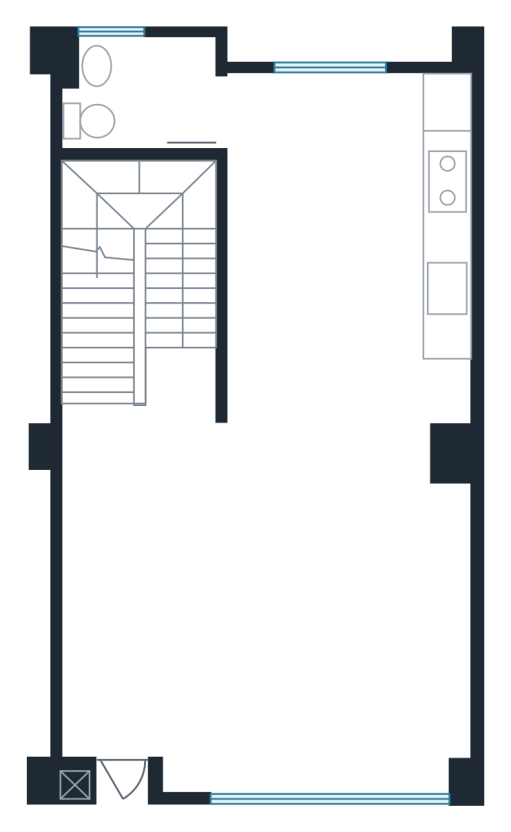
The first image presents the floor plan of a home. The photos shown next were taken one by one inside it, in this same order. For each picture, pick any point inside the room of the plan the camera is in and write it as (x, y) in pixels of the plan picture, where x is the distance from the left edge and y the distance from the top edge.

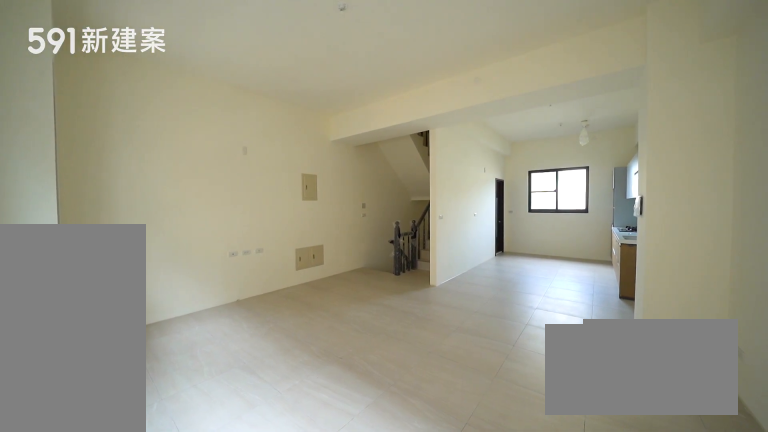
(261, 612)
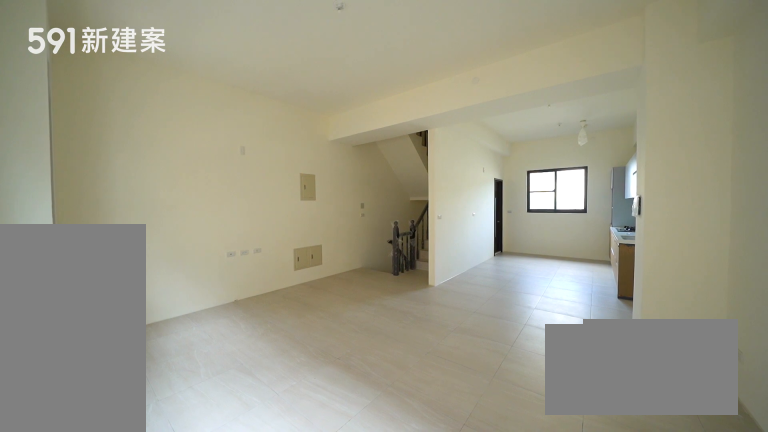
(261, 612)
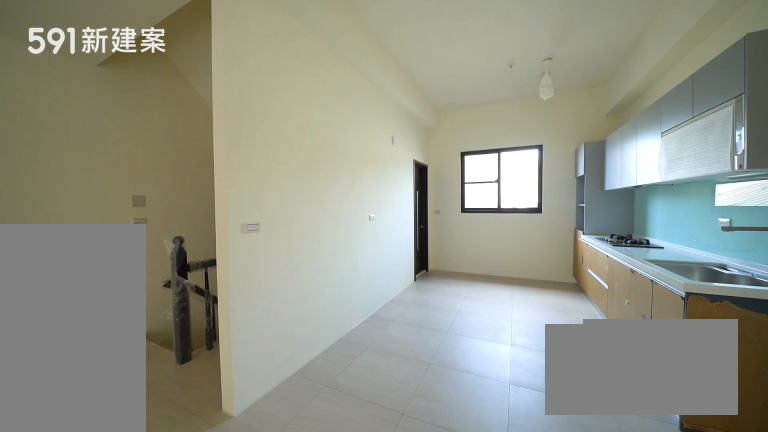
(300, 283)
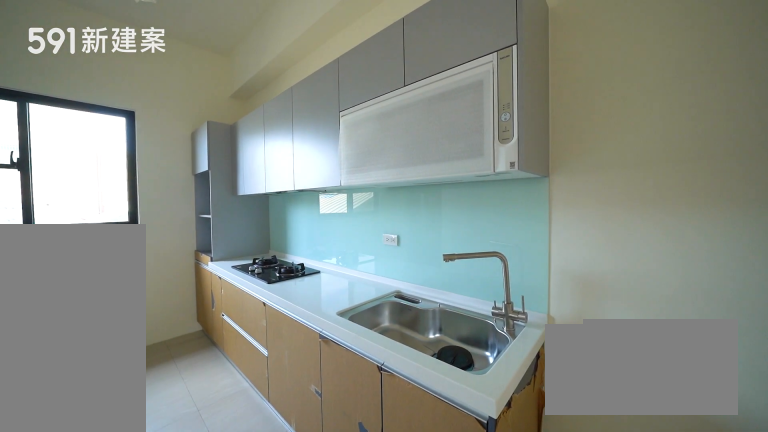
(420, 244)
